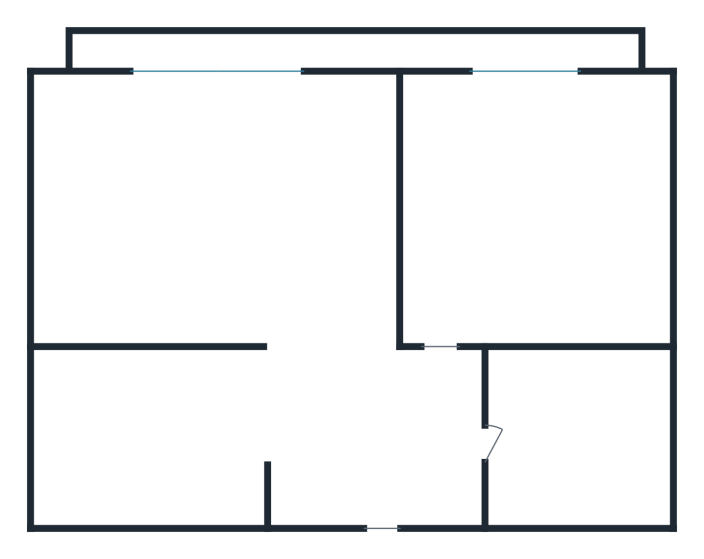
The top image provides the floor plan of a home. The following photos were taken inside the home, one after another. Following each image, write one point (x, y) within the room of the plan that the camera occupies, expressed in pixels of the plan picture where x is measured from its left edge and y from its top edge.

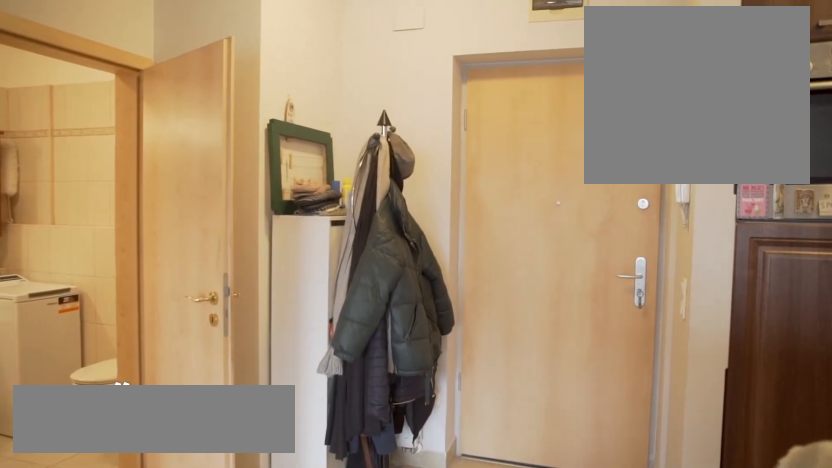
(264, 249)
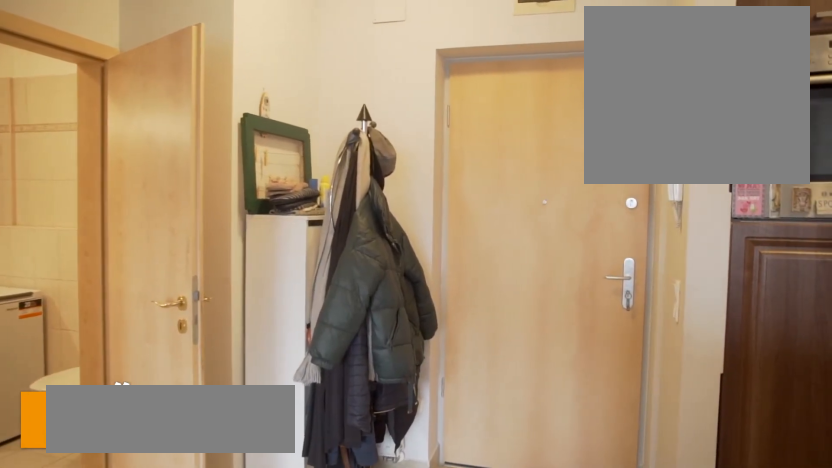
(277, 274)
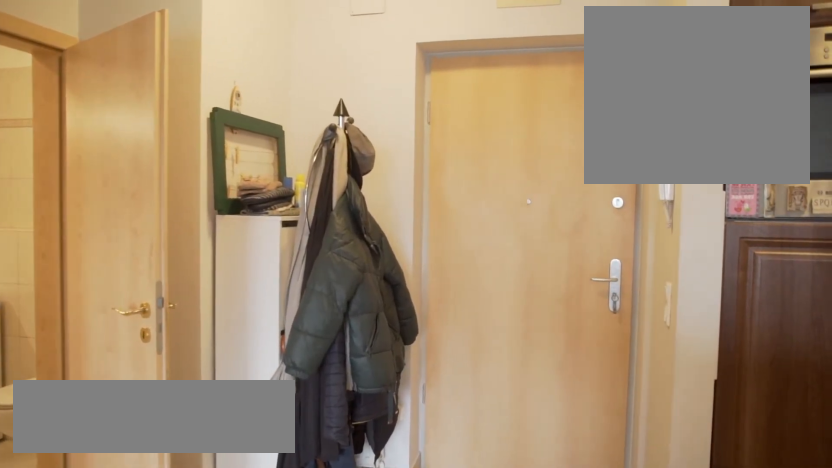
(289, 301)
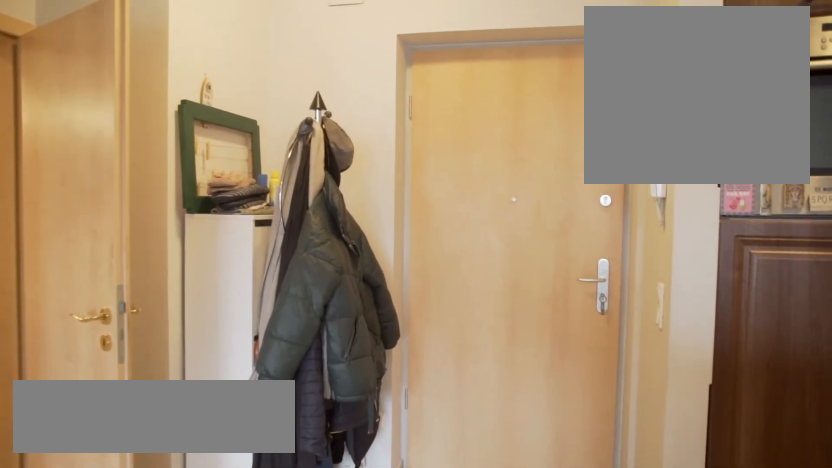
(300, 324)
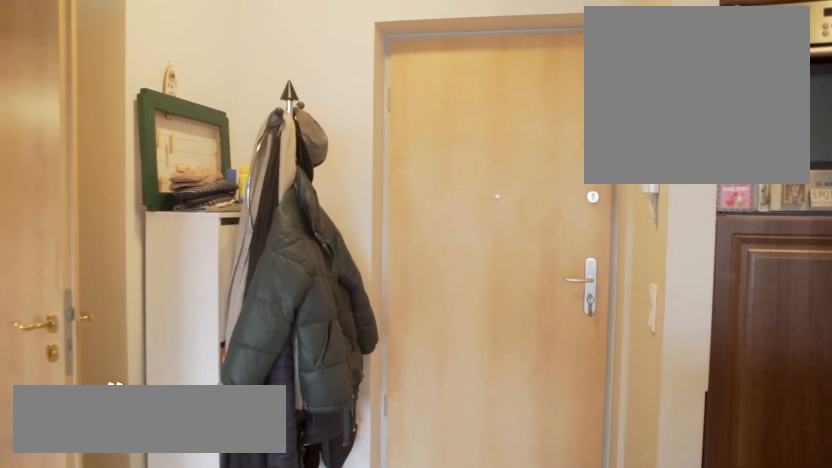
(311, 350)
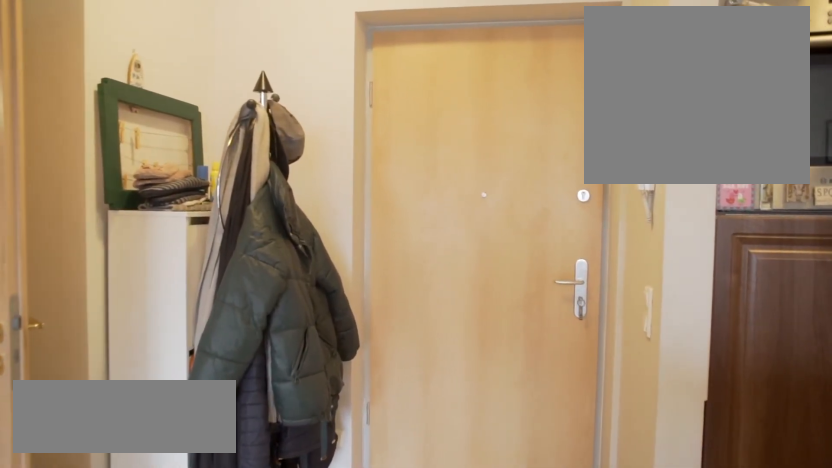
(320, 372)
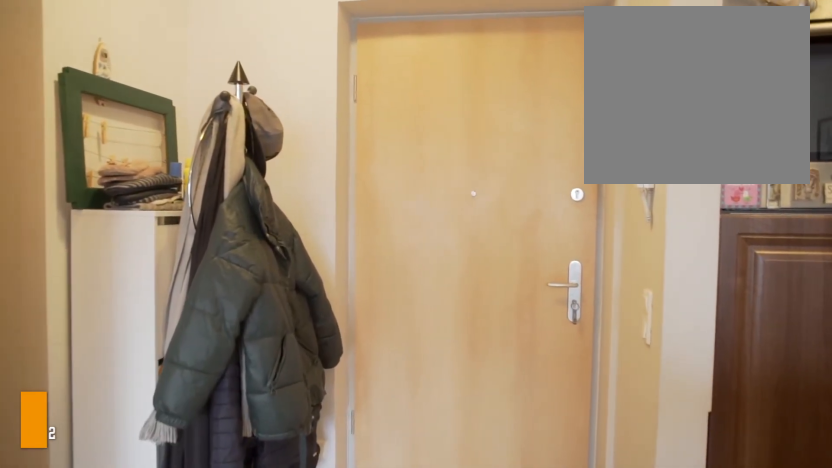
(329, 393)
